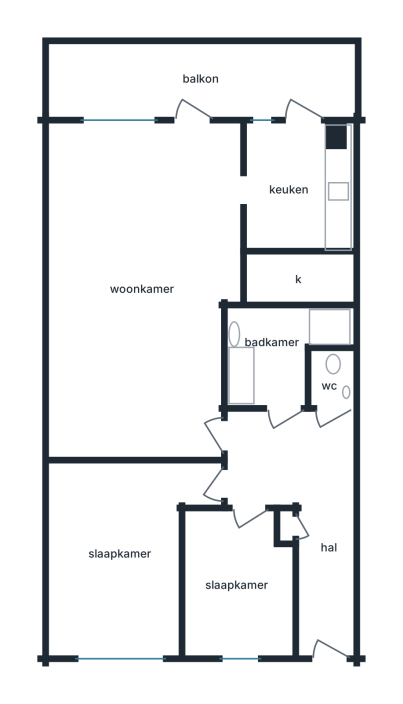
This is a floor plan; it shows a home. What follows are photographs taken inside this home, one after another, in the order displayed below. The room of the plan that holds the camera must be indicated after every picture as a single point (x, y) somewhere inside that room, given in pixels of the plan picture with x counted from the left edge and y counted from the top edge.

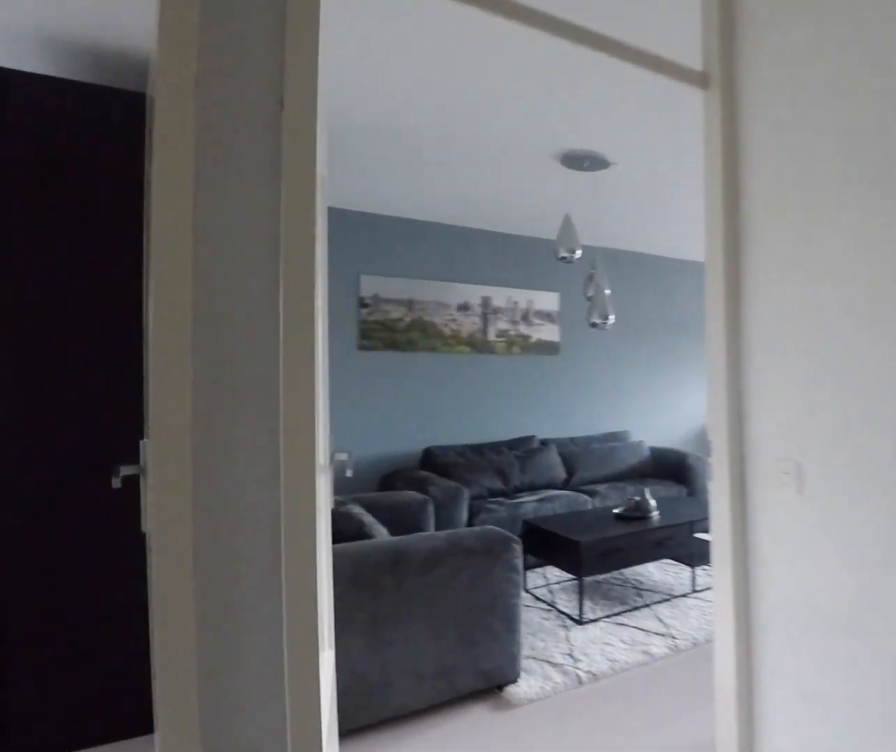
(302, 505)
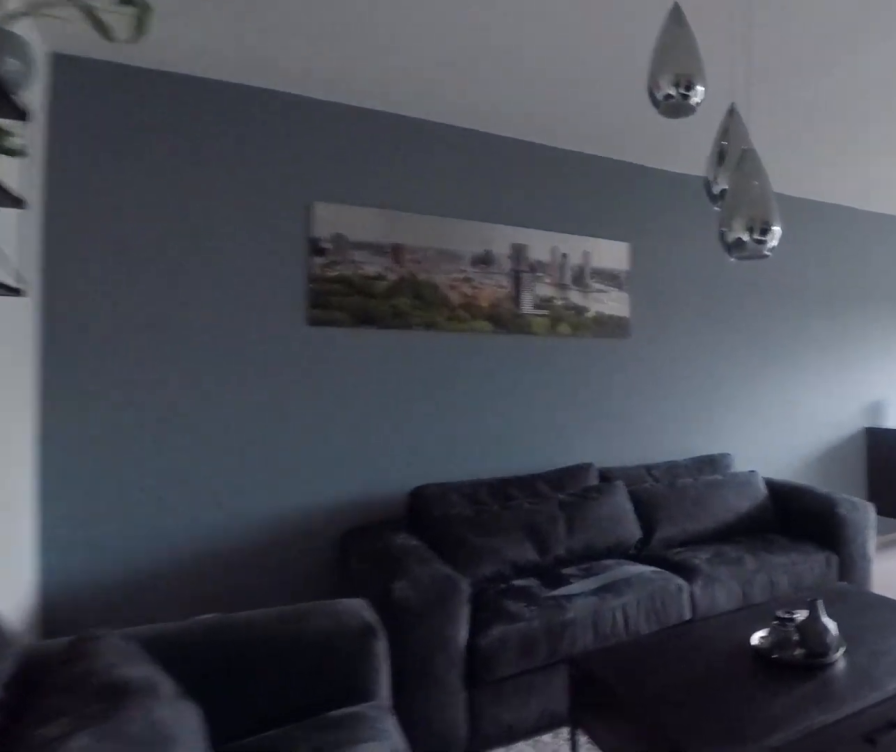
(142, 285)
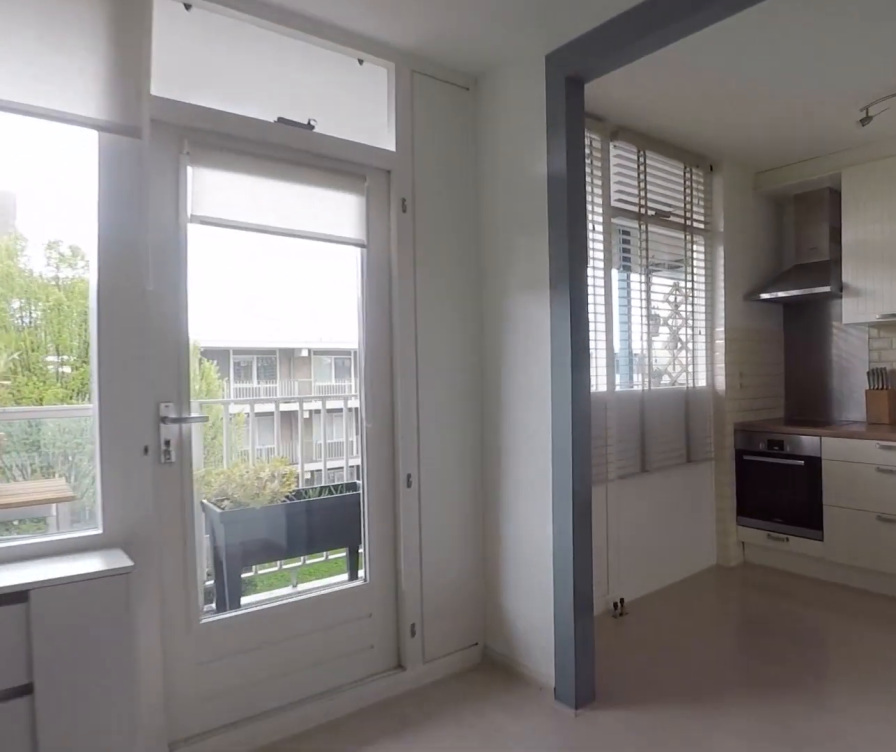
(142, 285)
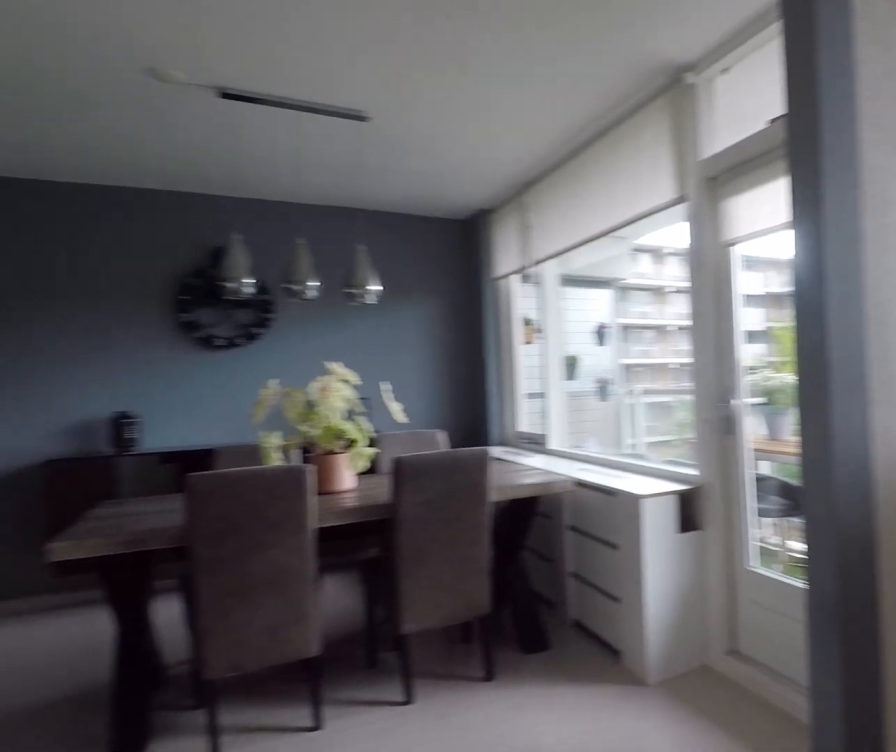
(296, 188)
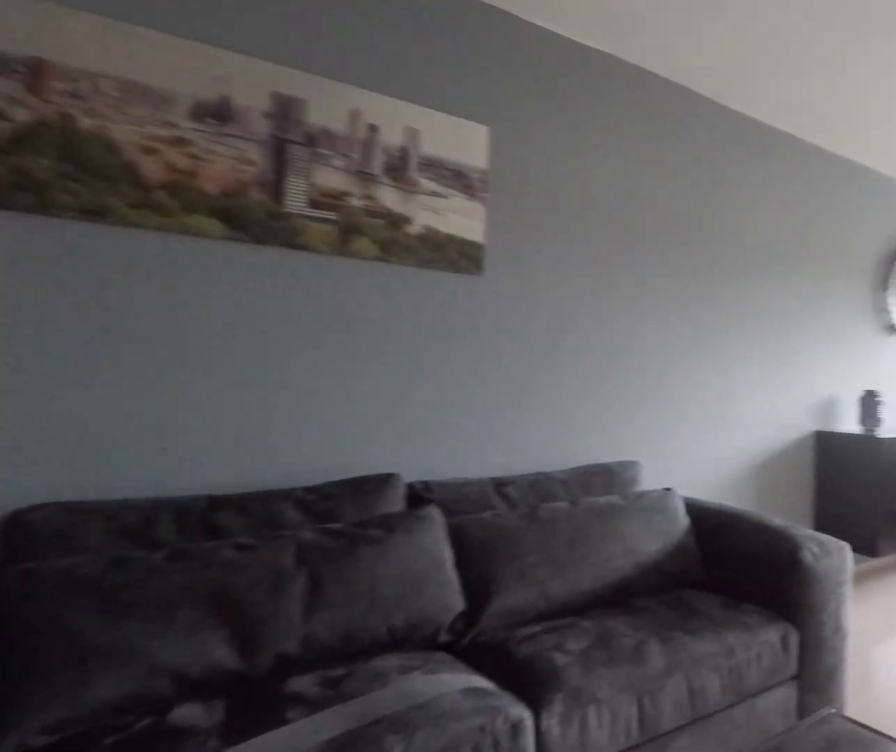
(142, 285)
